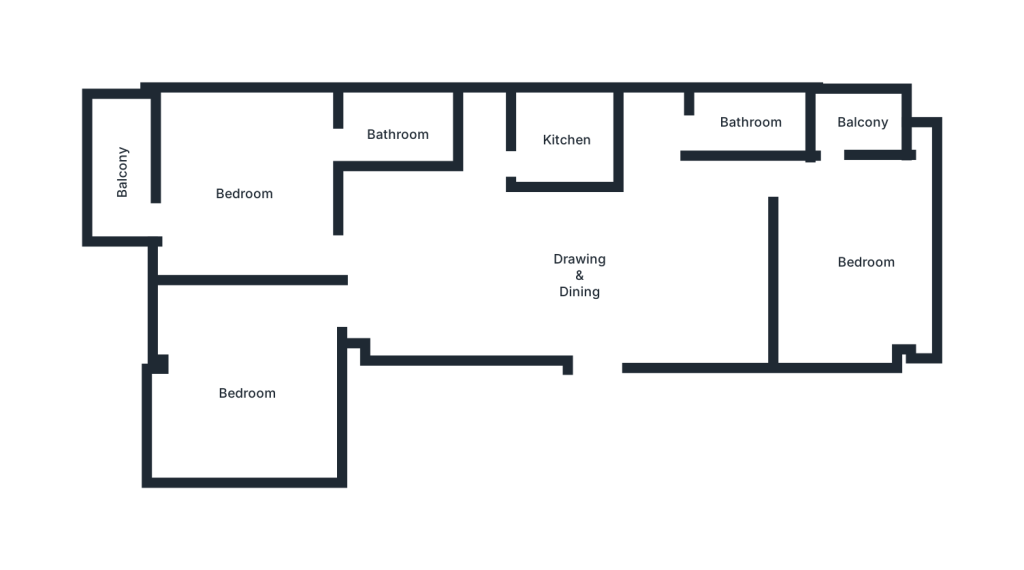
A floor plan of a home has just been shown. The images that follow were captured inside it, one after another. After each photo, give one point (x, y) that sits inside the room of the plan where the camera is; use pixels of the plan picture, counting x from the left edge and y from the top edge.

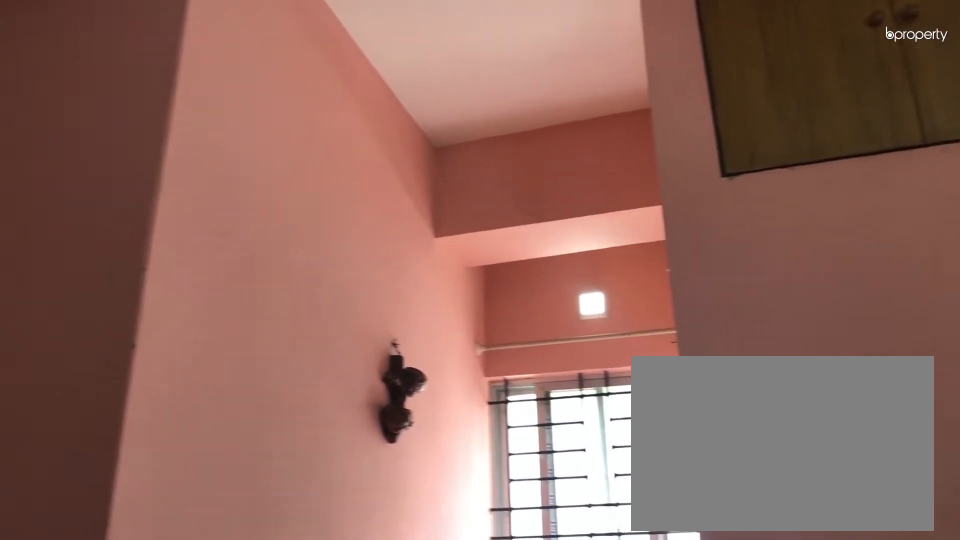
(706, 277)
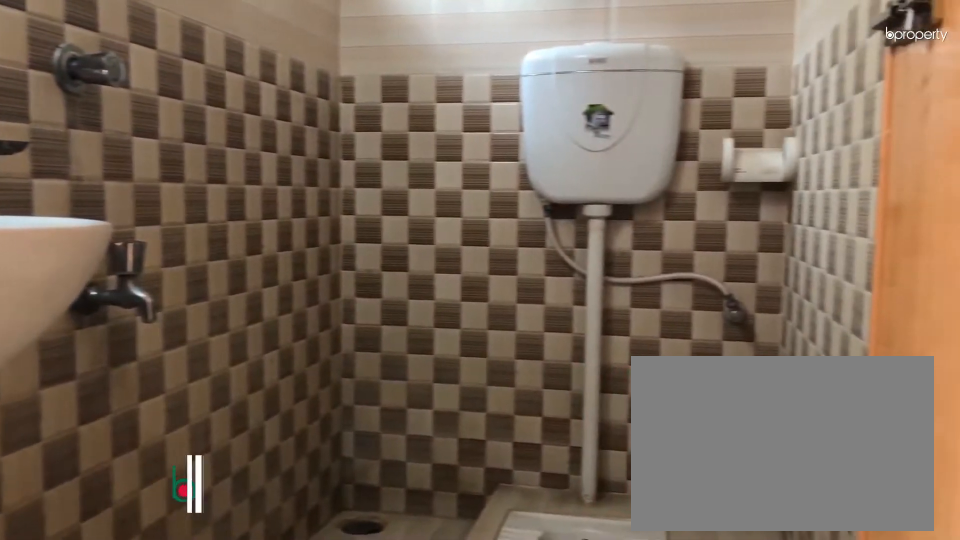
(746, 122)
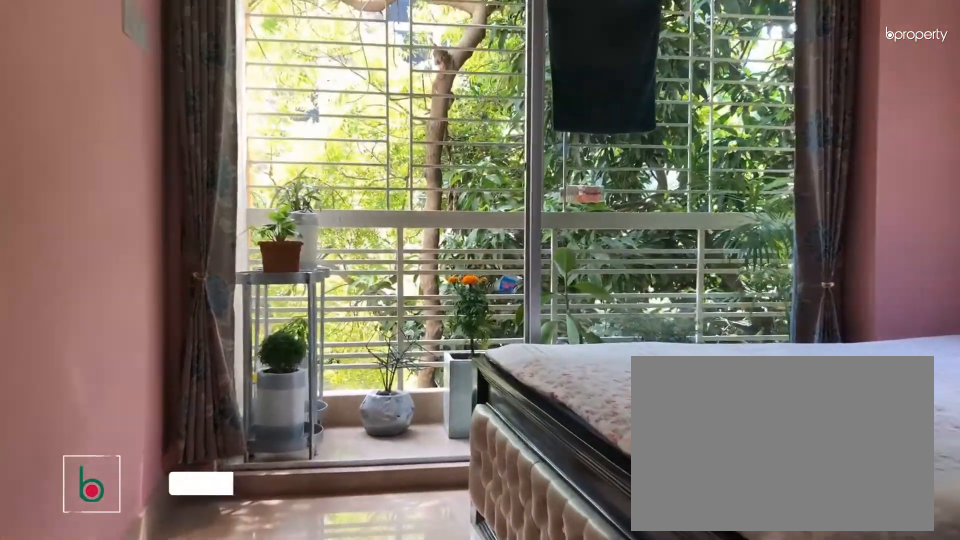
(242, 193)
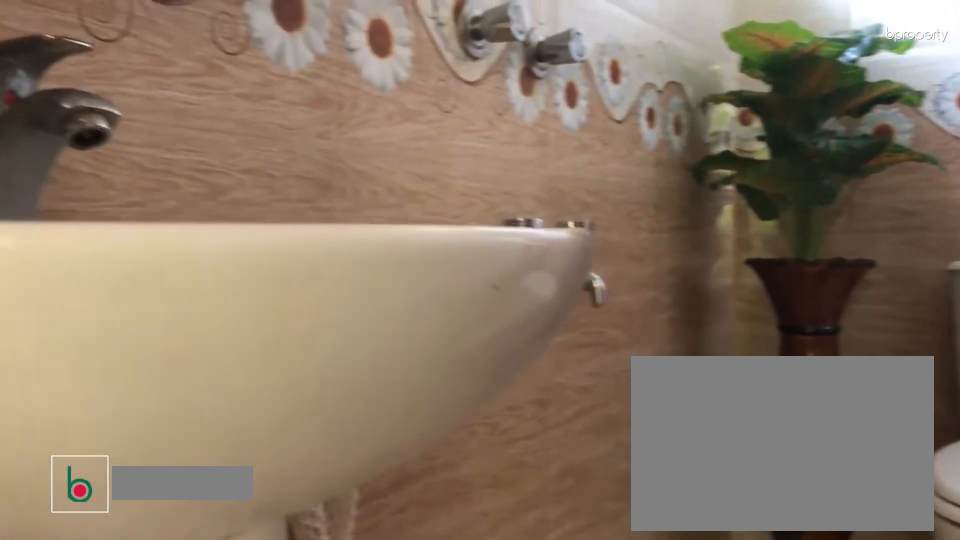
(410, 131)
